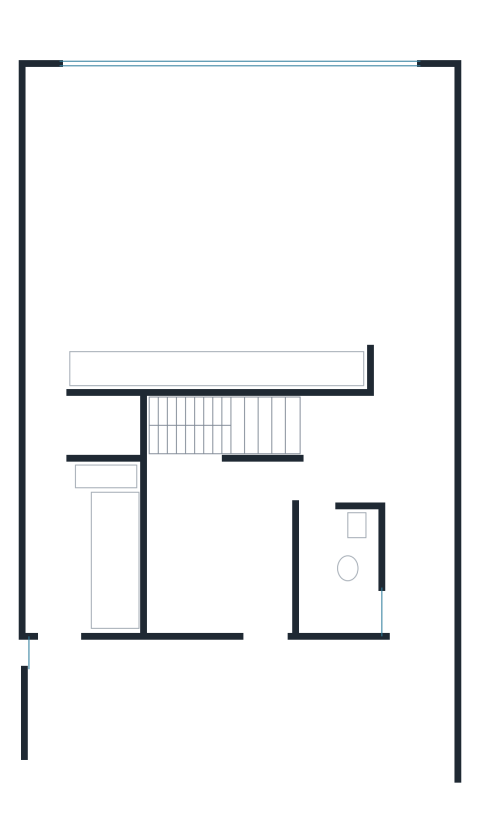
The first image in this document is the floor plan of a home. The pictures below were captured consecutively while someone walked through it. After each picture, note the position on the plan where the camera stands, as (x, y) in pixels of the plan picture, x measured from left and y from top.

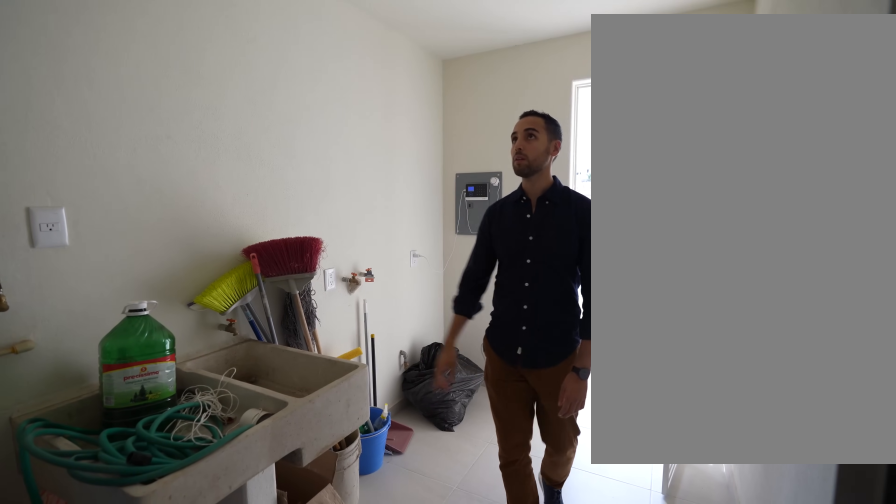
(46, 461)
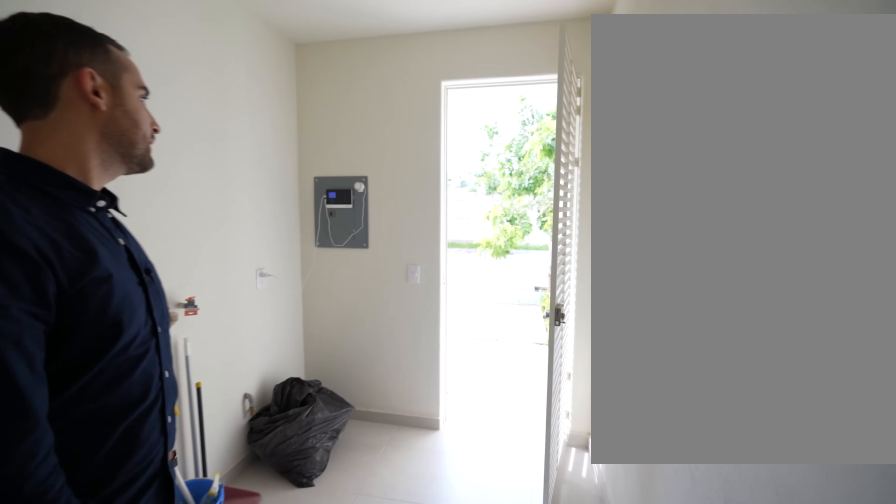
(47, 466)
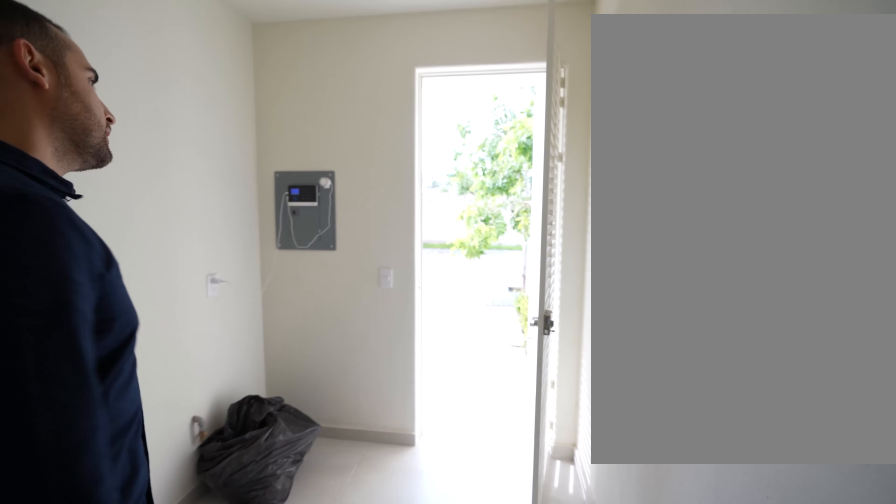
(47, 469)
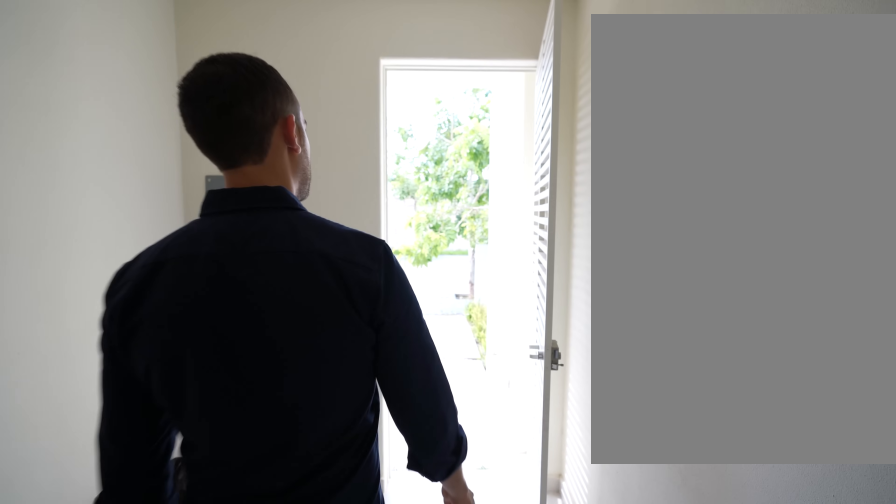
(53, 480)
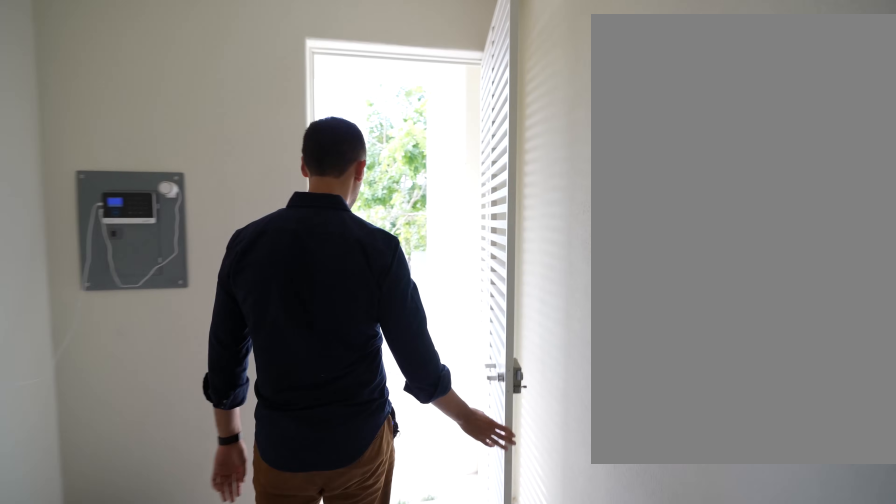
(62, 485)
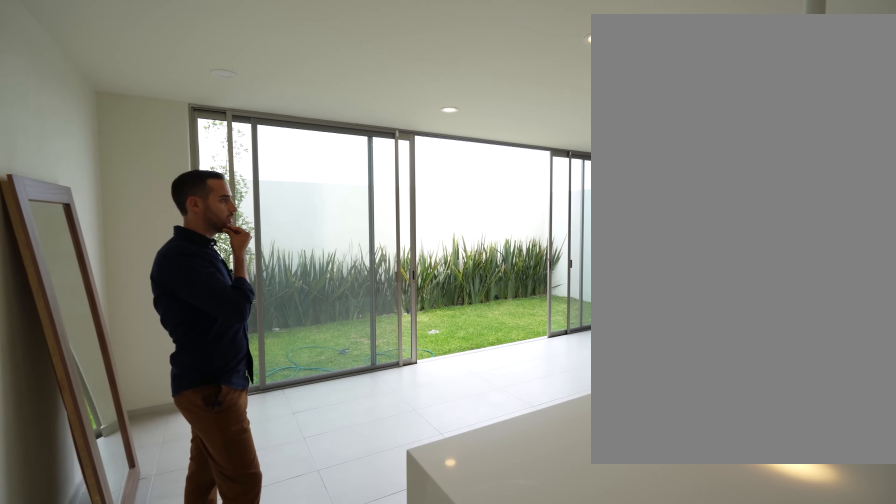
(52, 321)
